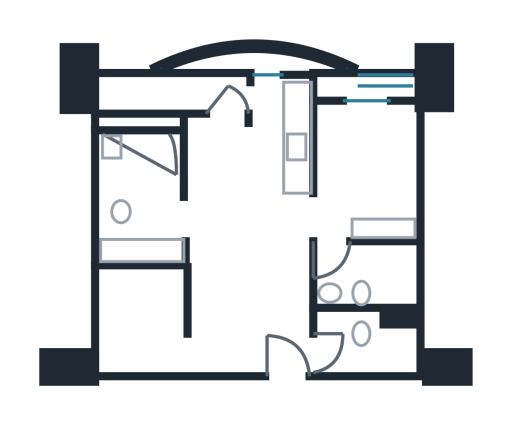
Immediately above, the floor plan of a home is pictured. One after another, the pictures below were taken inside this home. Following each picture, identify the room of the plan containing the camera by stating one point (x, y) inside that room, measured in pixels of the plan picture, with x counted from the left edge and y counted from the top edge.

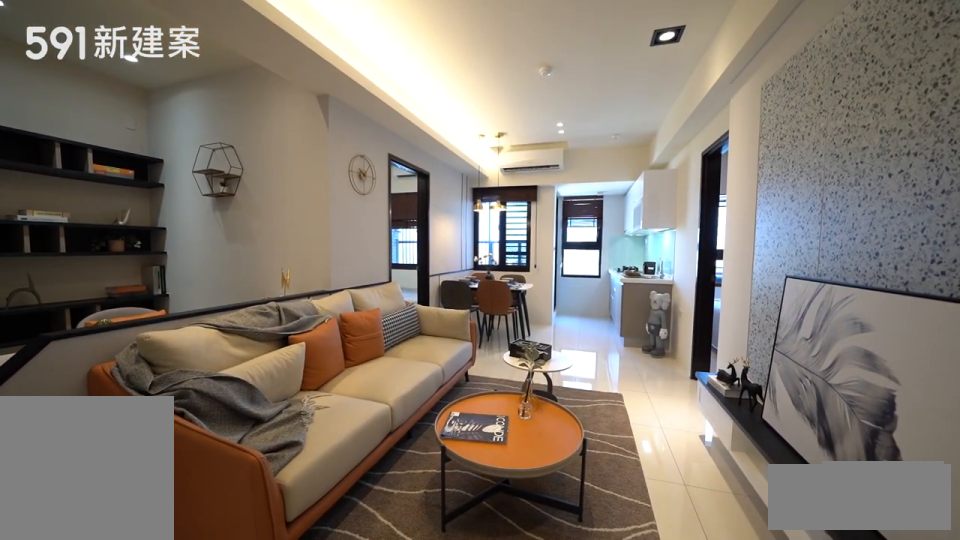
(251, 307)
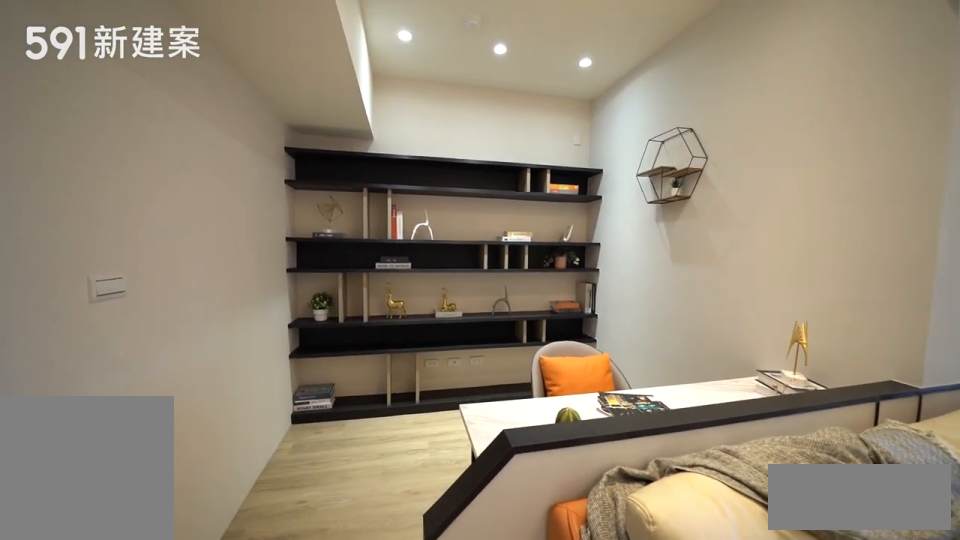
(138, 322)
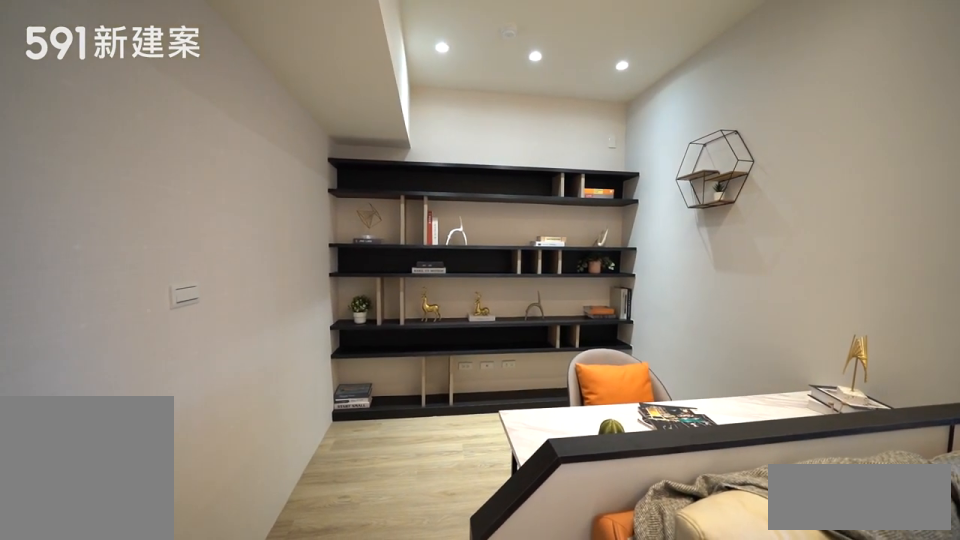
(138, 322)
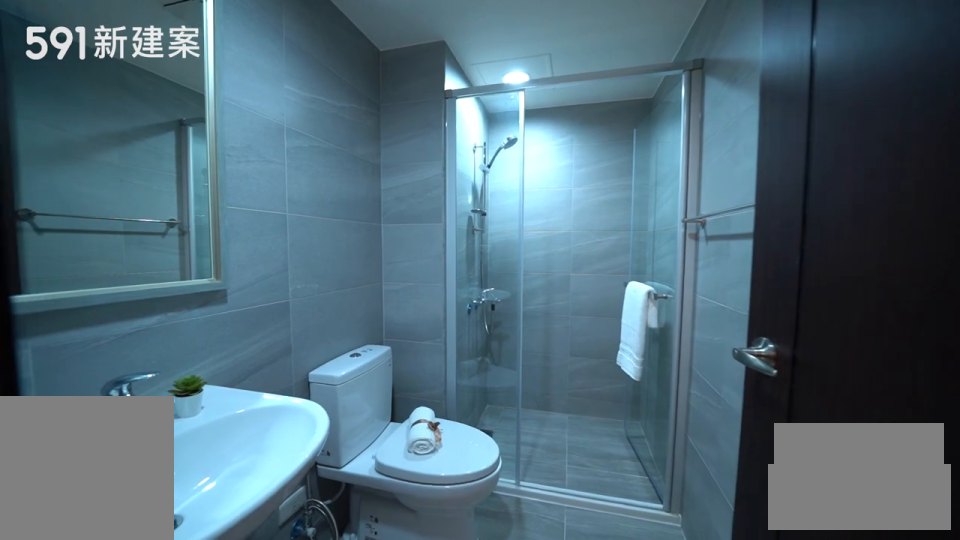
(379, 347)
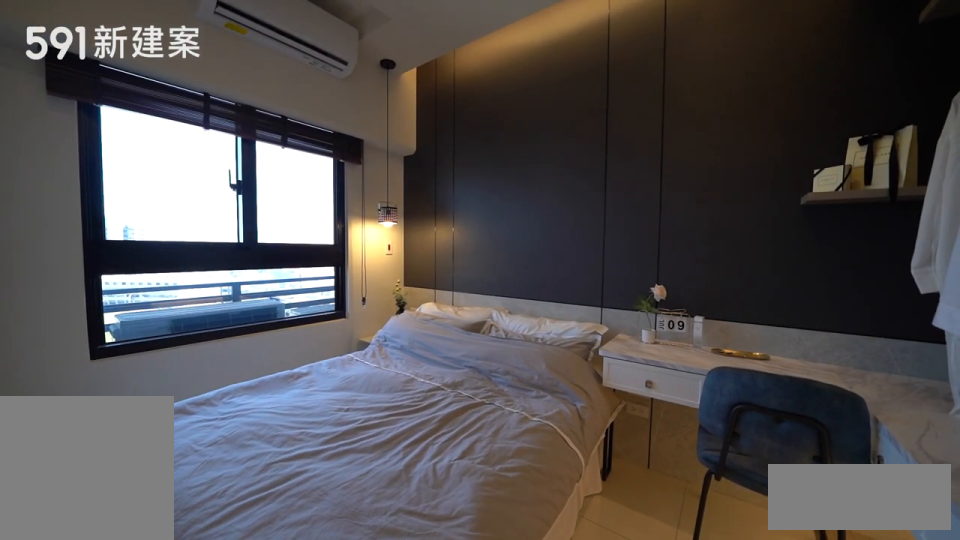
(365, 168)
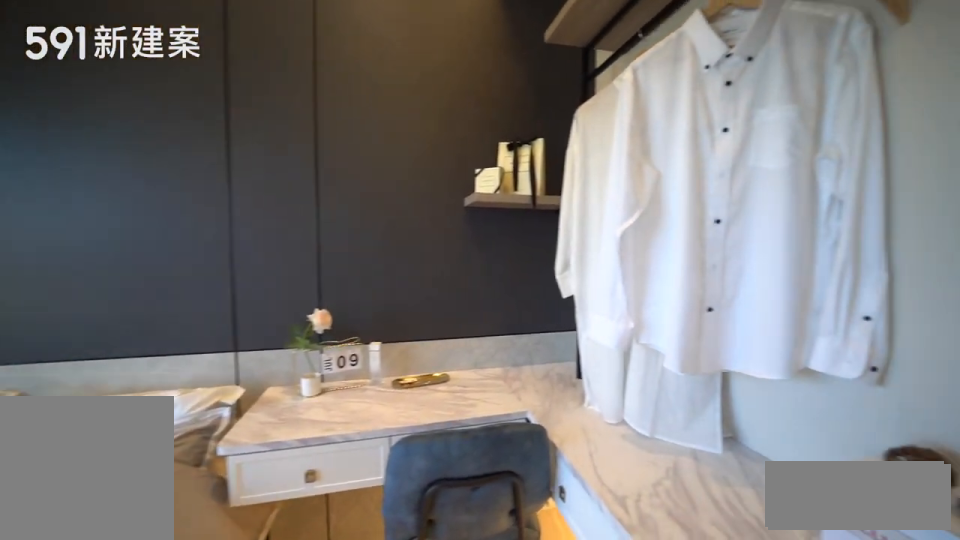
(365, 168)
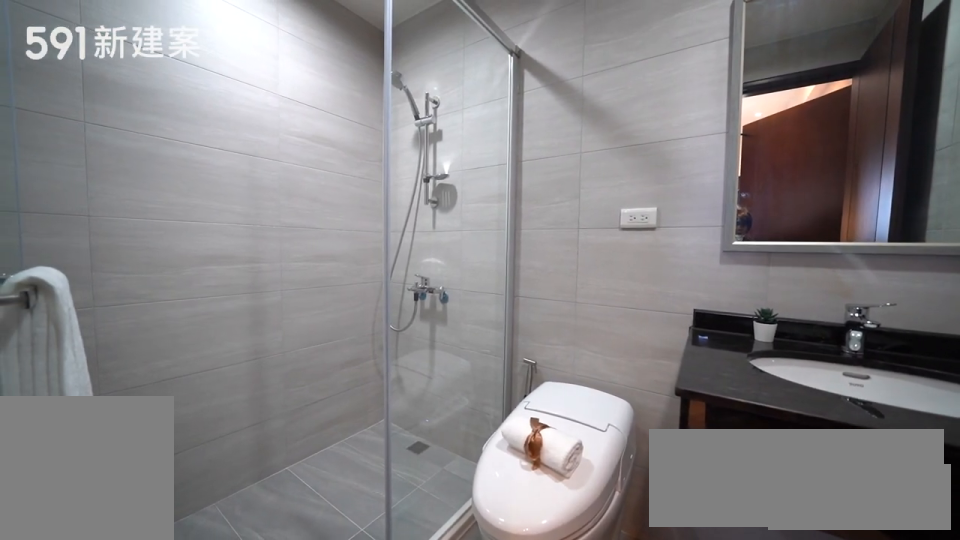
(366, 274)
